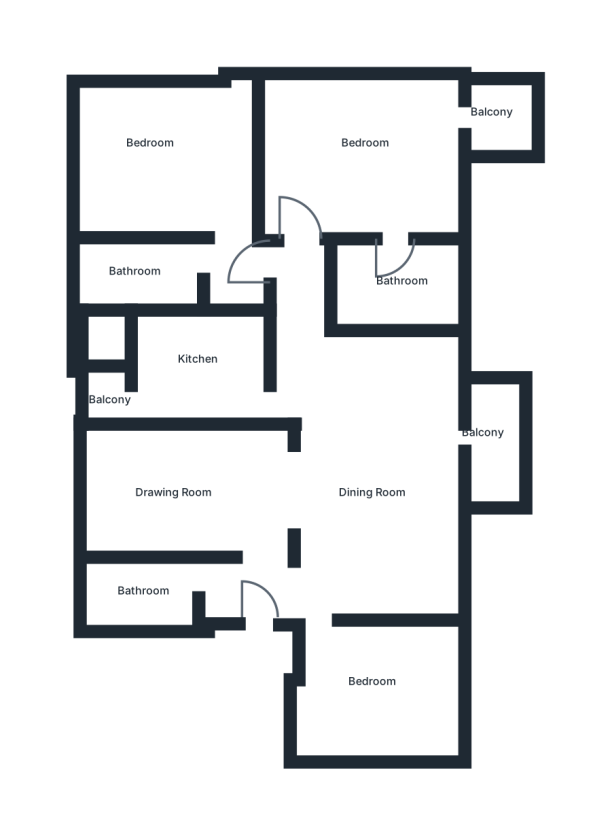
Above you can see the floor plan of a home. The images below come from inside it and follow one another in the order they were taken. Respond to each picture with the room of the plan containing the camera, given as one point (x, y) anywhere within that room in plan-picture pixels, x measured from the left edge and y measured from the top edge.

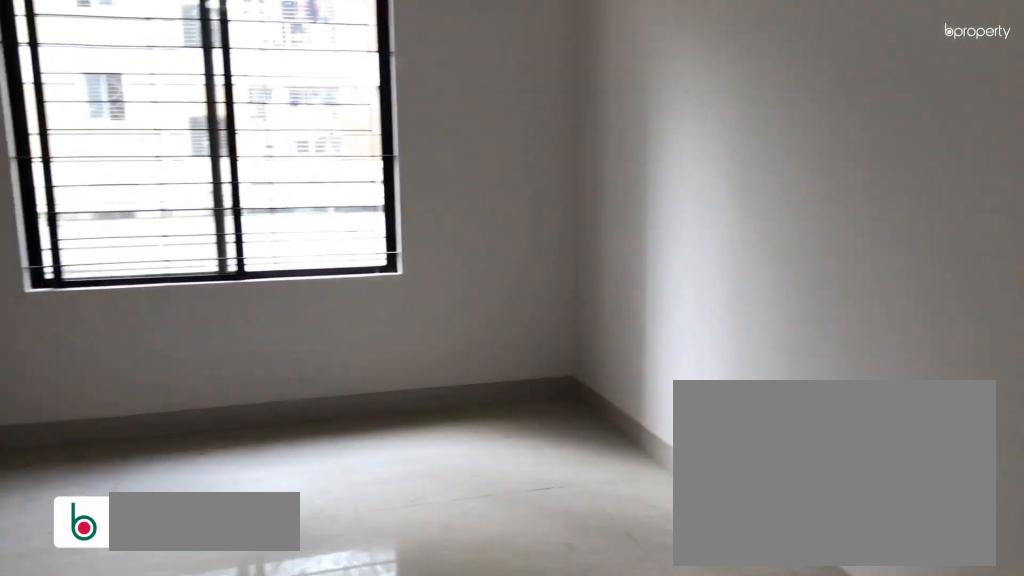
(186, 497)
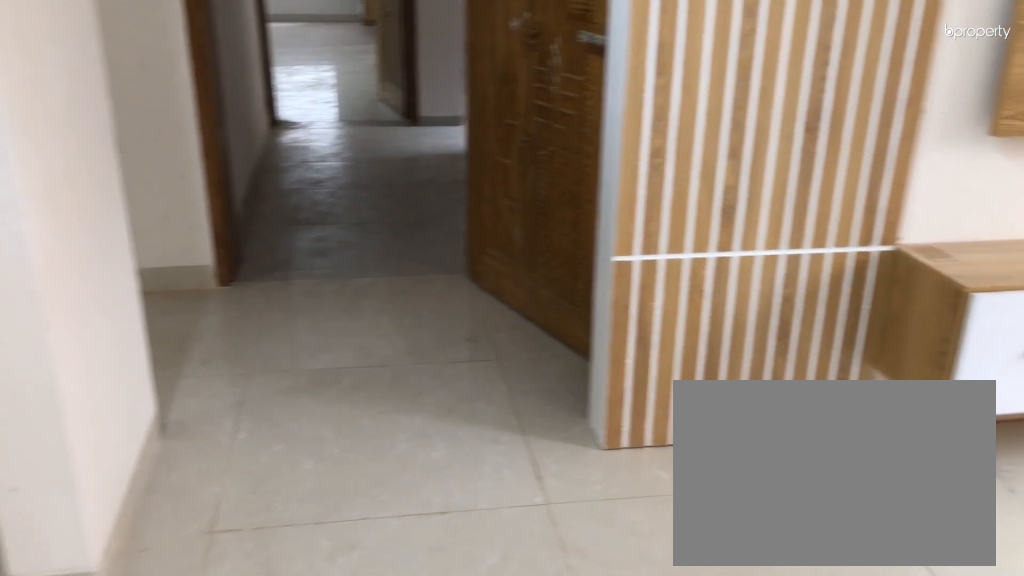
(186, 497)
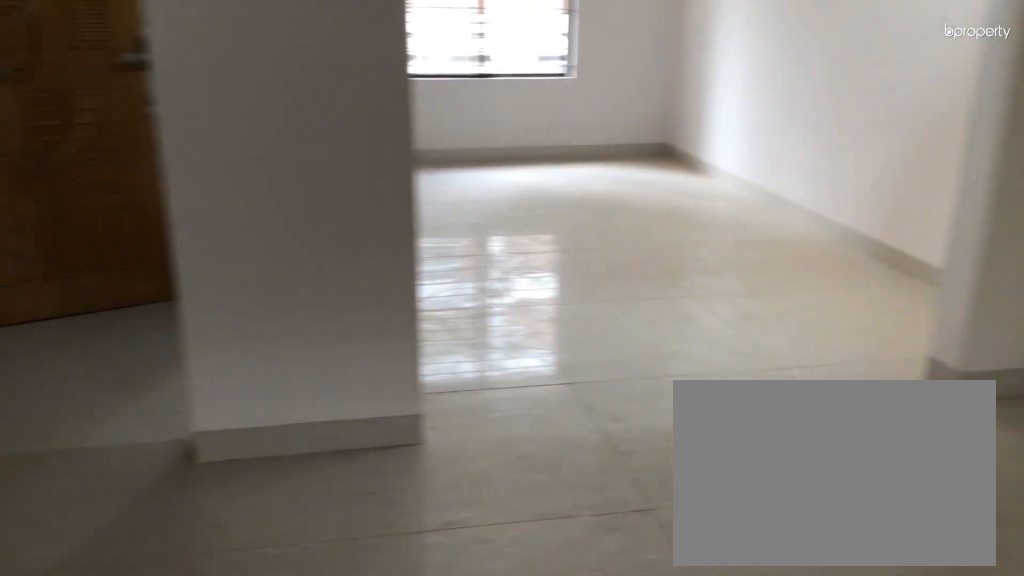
(390, 513)
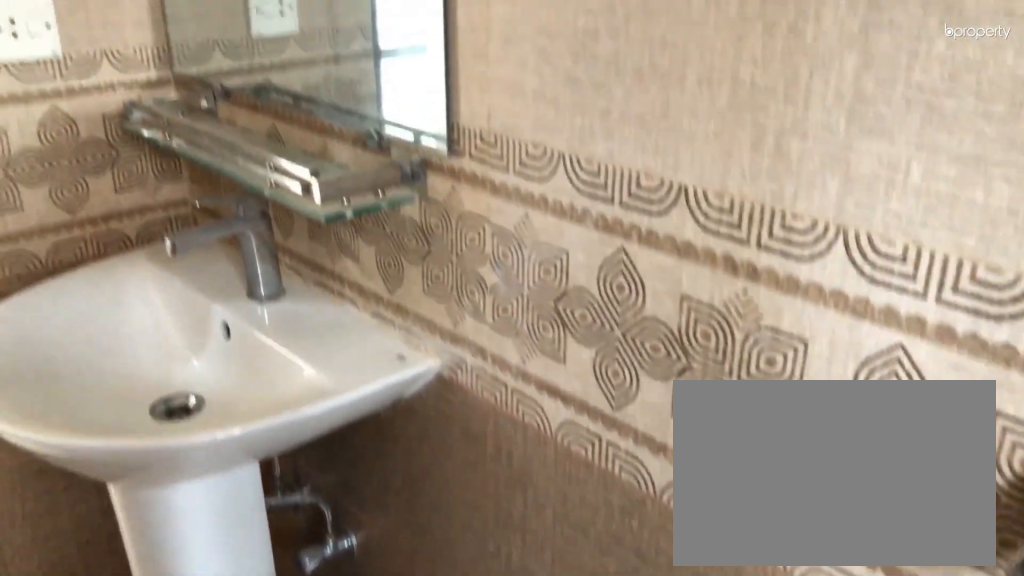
(135, 592)
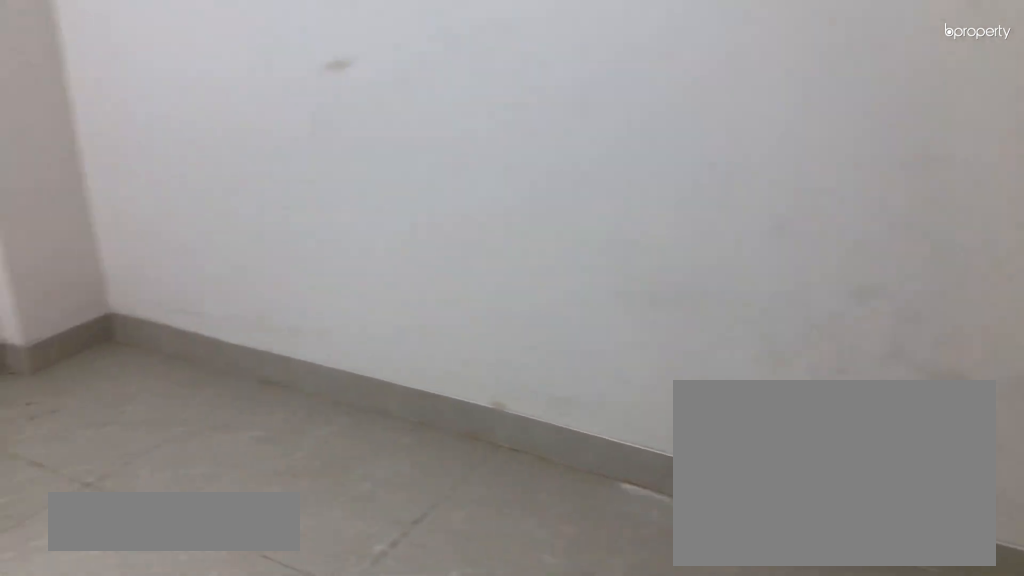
(355, 696)
